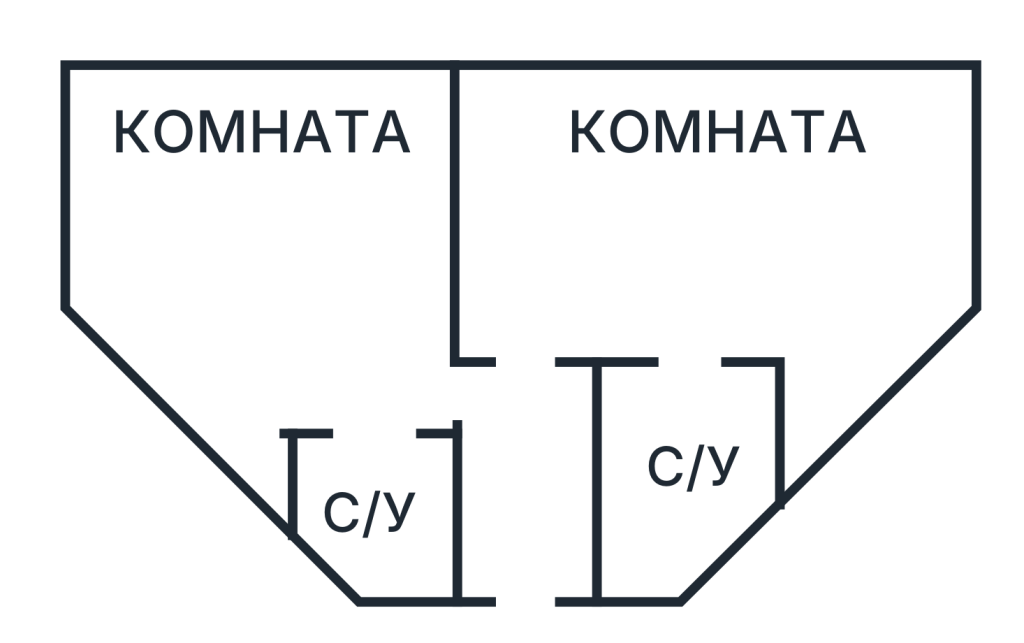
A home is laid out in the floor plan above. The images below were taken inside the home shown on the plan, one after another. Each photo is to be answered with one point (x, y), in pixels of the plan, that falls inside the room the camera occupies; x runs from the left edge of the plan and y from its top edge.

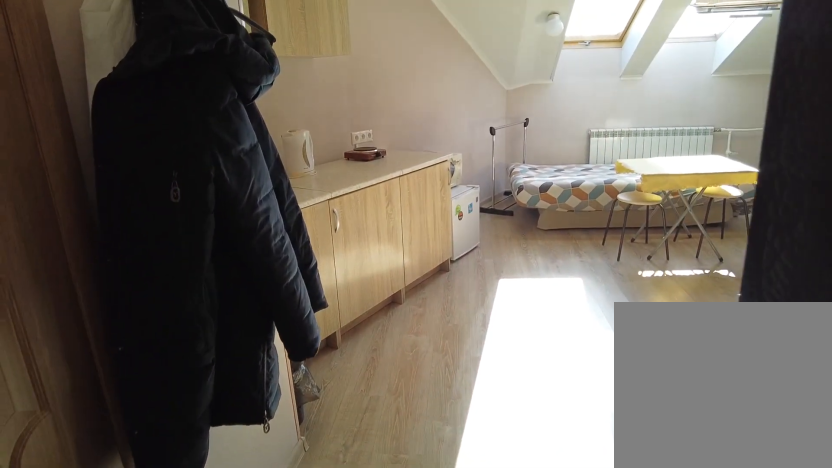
(492, 411)
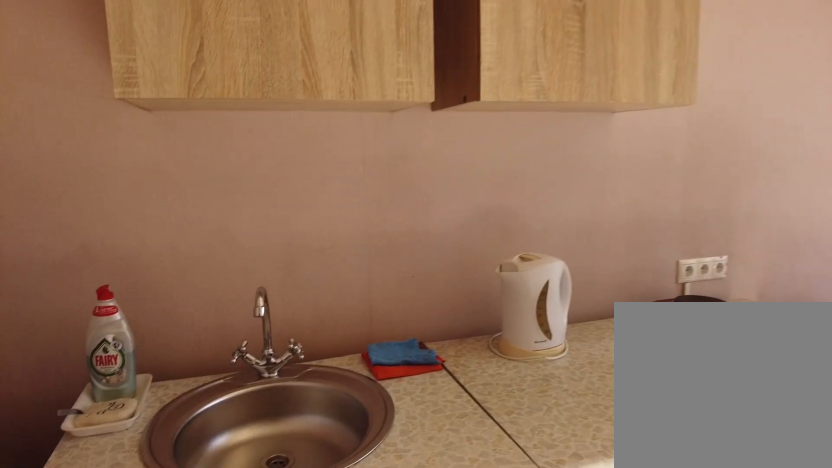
(335, 344)
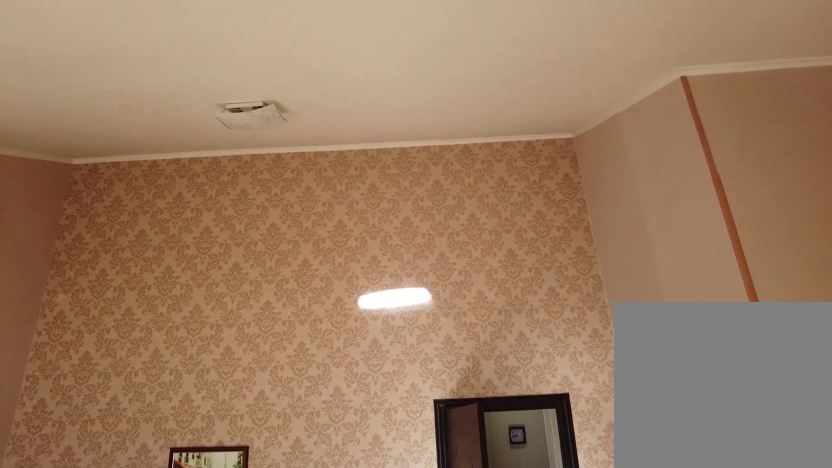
(335, 344)
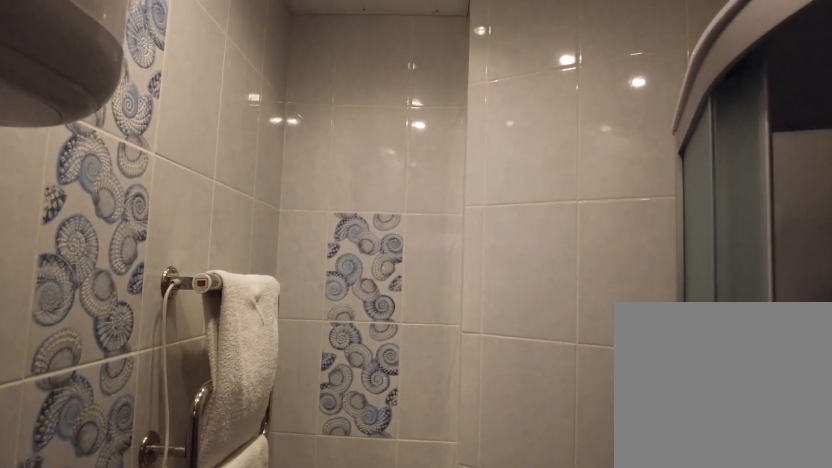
(395, 490)
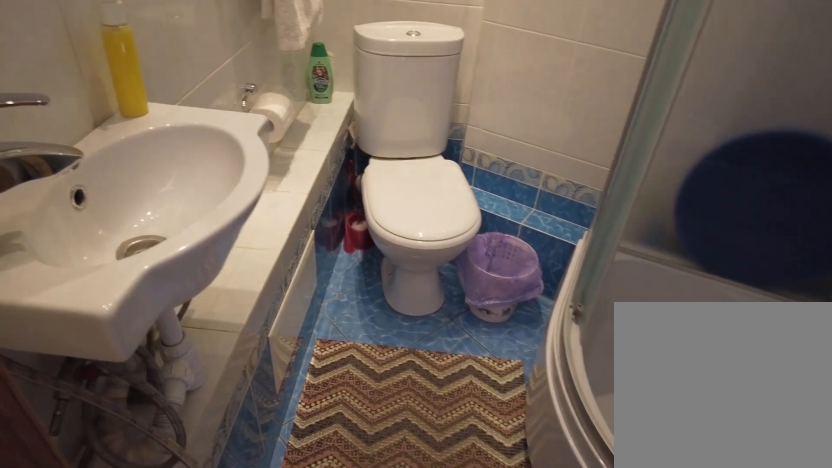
(395, 490)
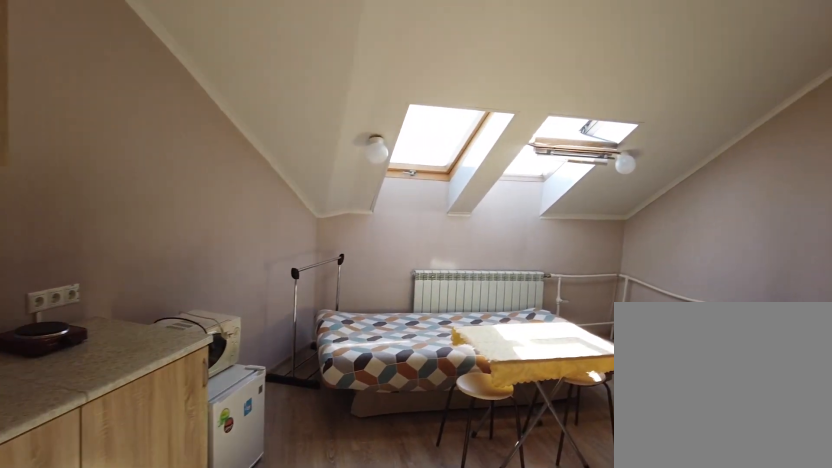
(345, 377)
